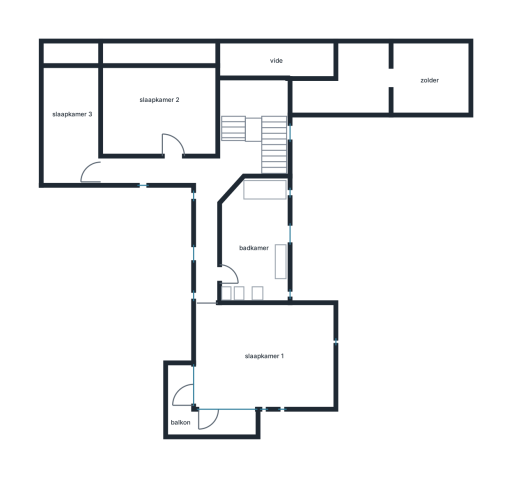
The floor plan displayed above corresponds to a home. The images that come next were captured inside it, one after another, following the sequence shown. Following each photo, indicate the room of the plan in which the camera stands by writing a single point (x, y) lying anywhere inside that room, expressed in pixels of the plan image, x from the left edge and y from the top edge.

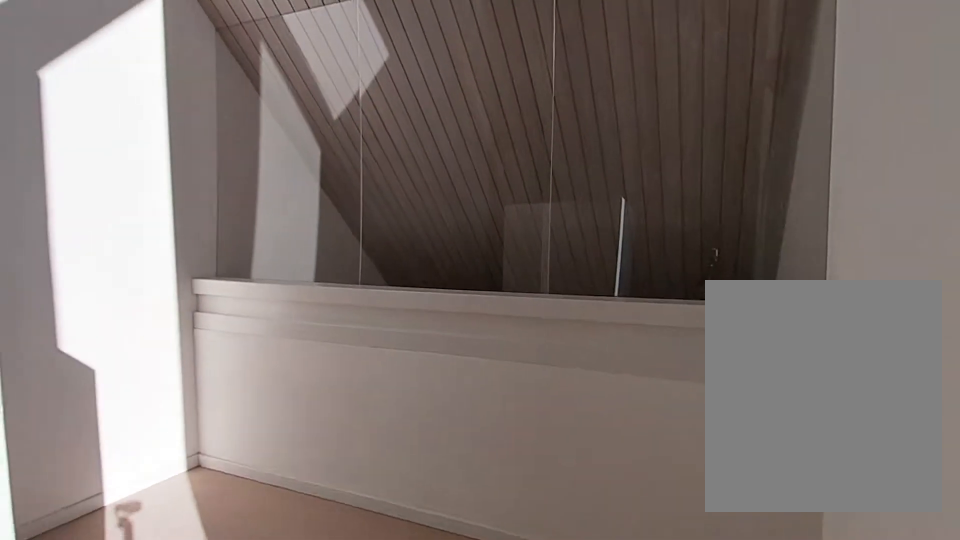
(213, 165)
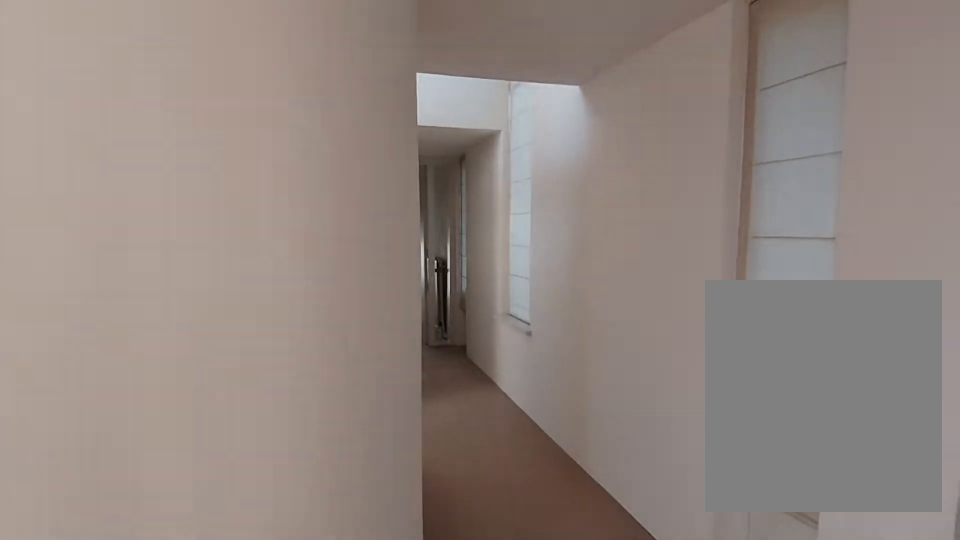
(213, 165)
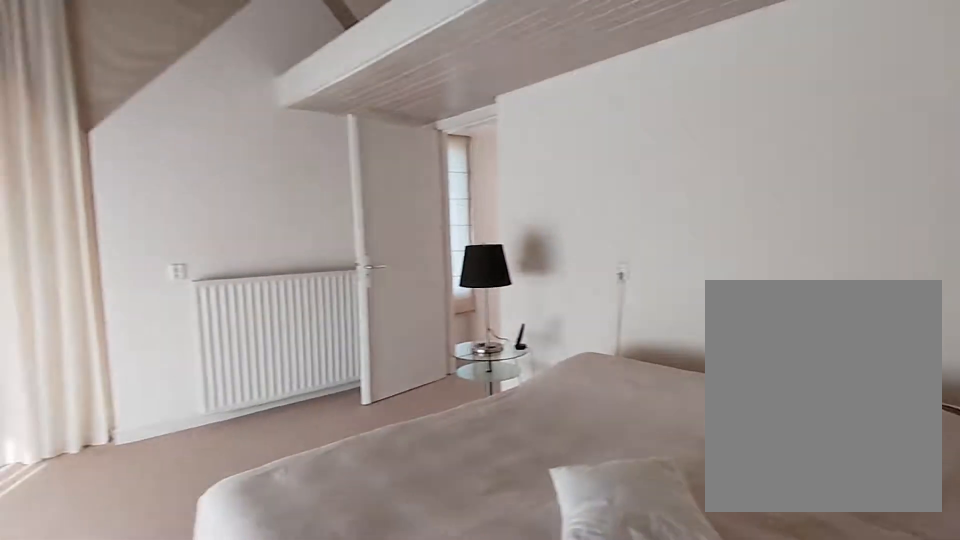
(264, 355)
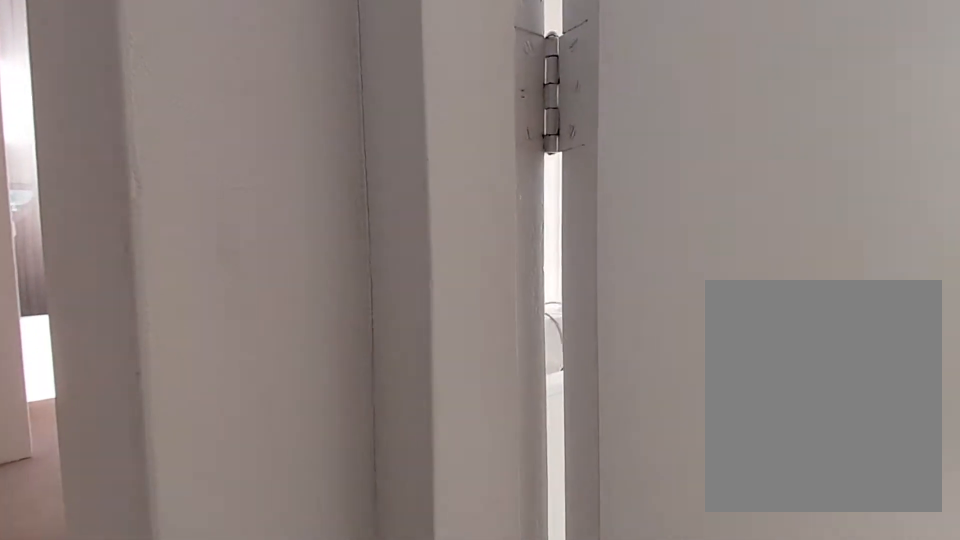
(213, 165)
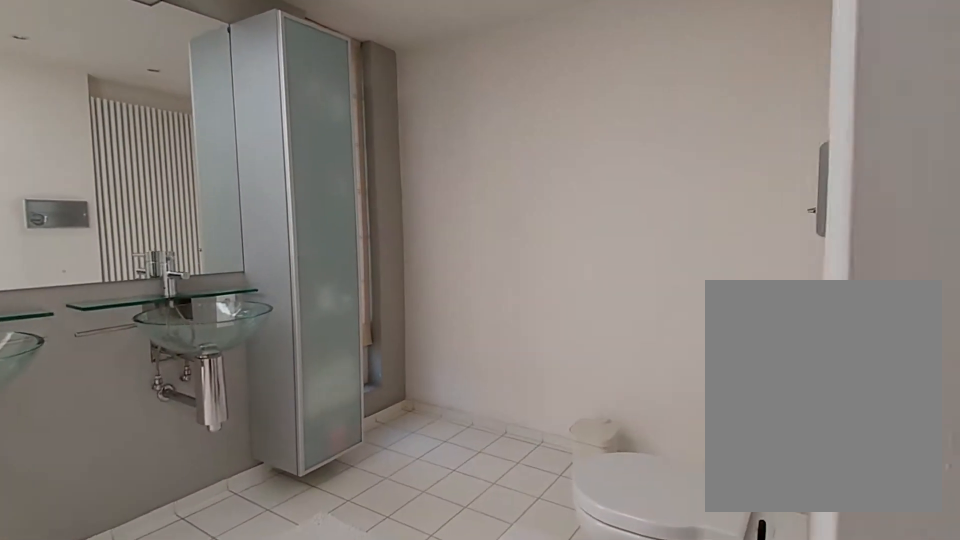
(254, 243)
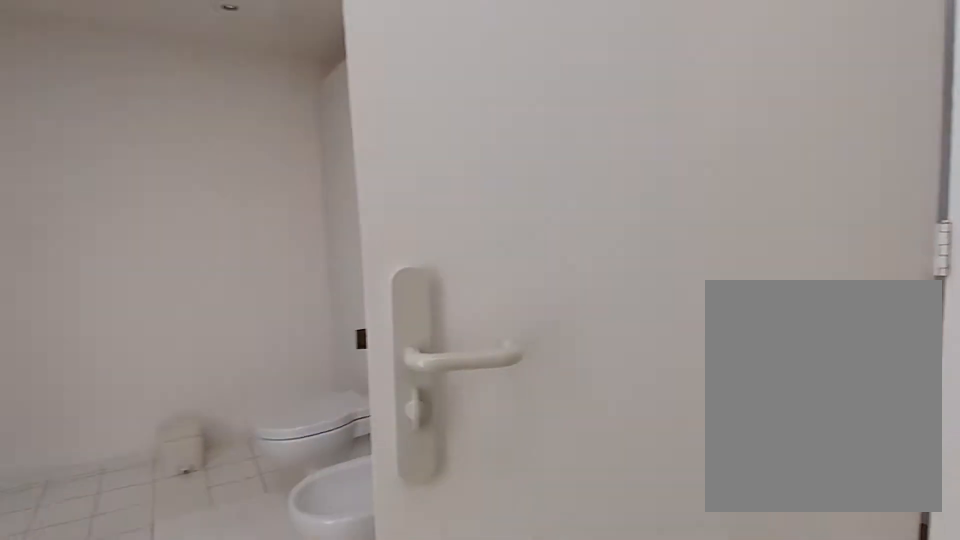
(254, 243)
